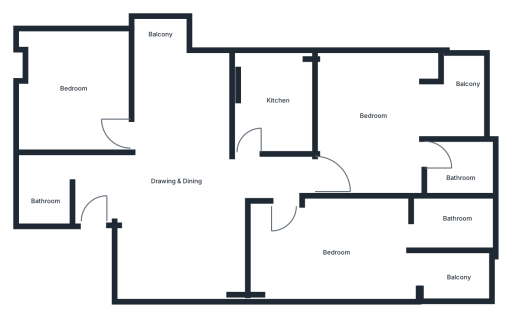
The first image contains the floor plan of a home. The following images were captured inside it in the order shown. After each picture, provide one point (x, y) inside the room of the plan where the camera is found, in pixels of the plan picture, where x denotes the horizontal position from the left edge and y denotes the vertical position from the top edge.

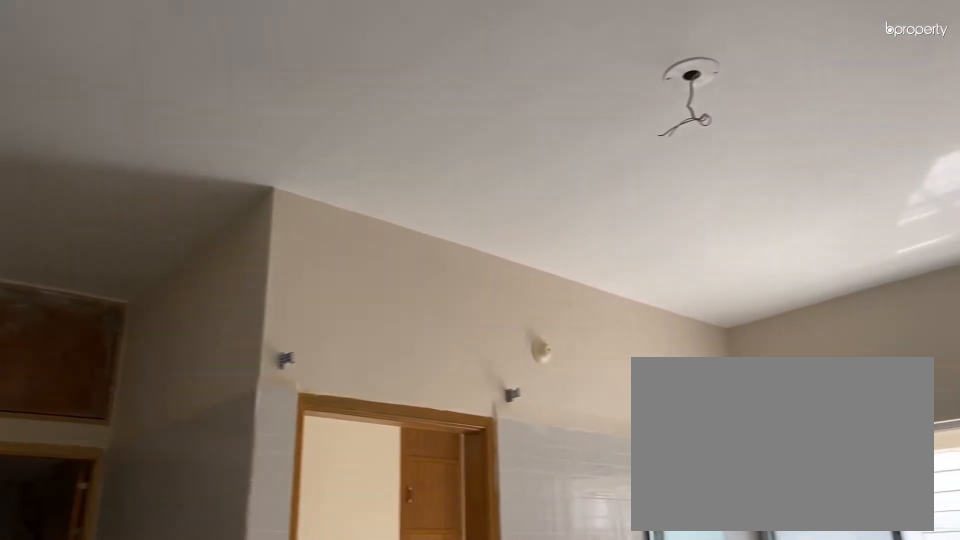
(173, 185)
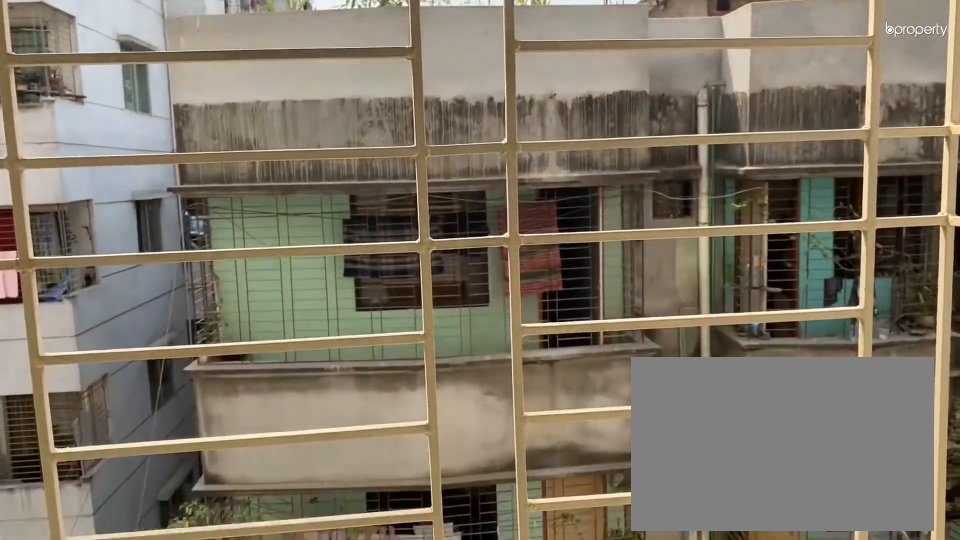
(159, 36)
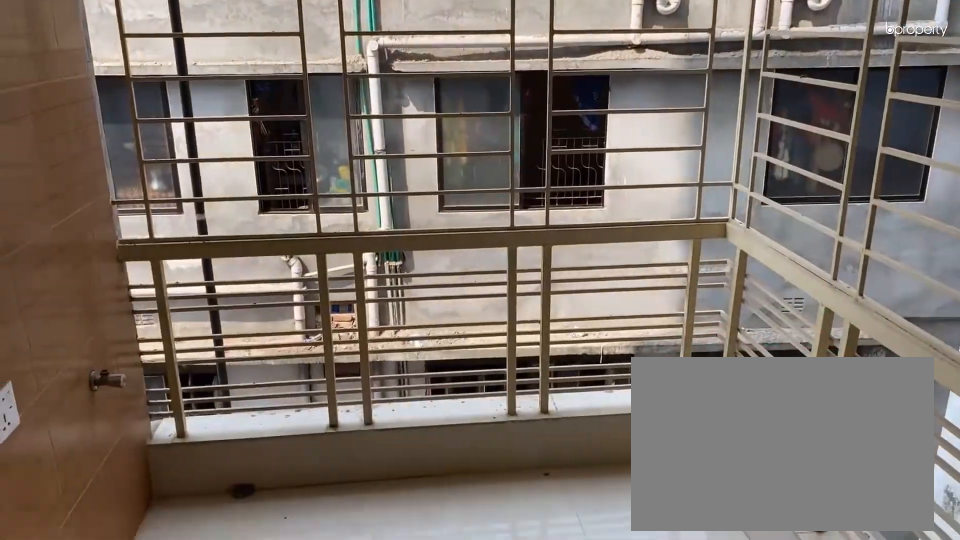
(453, 273)
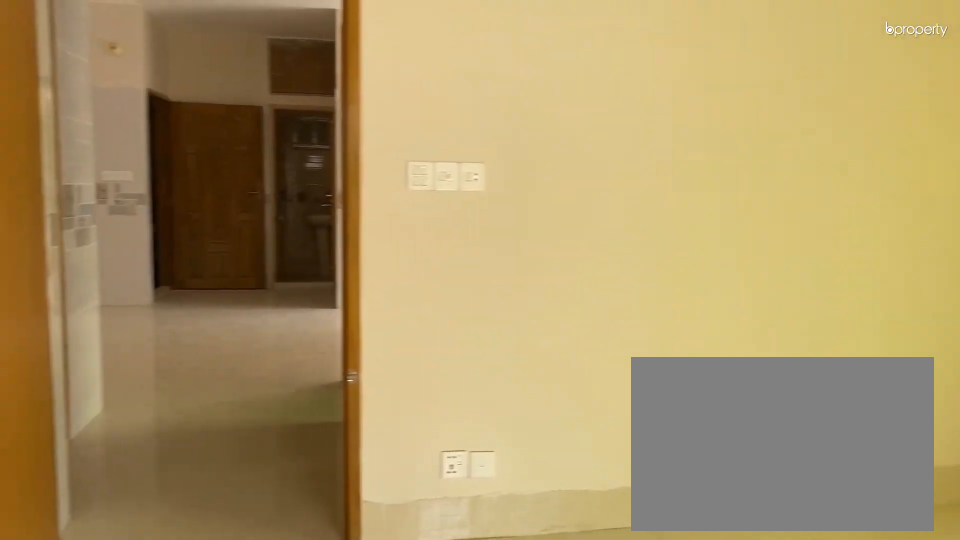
(382, 130)
